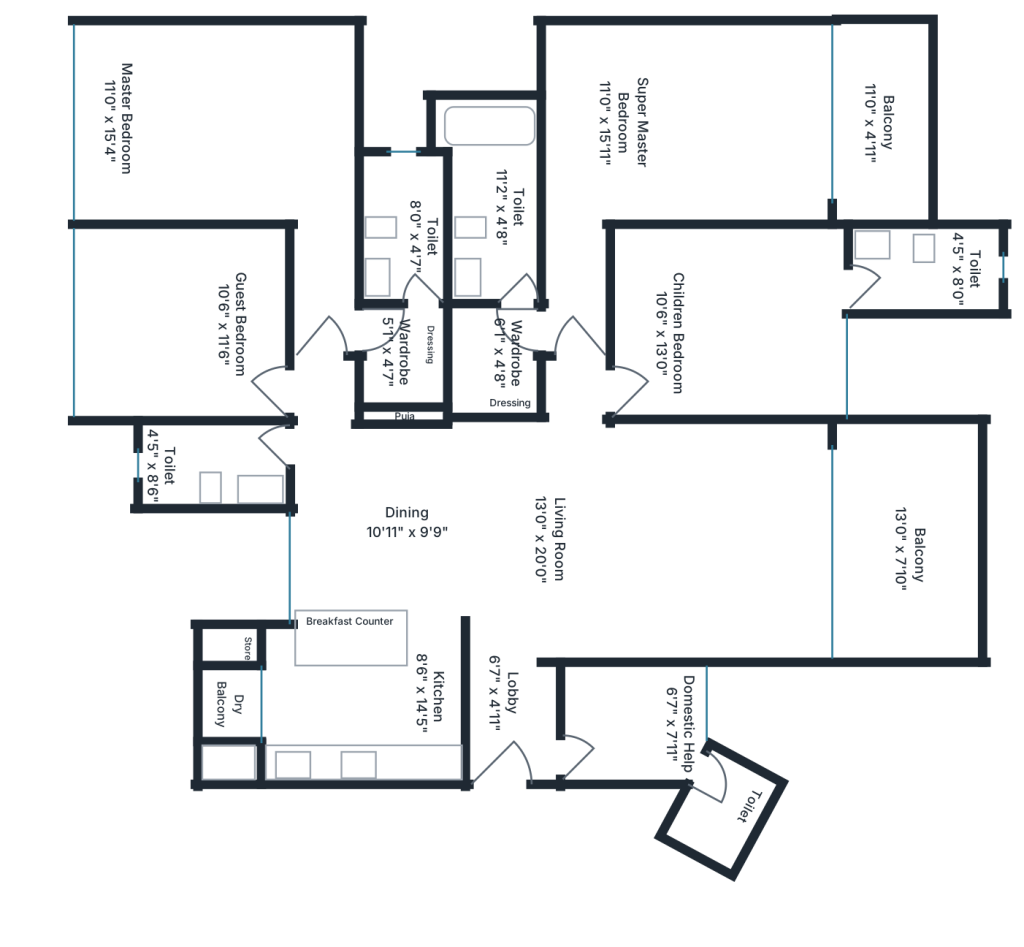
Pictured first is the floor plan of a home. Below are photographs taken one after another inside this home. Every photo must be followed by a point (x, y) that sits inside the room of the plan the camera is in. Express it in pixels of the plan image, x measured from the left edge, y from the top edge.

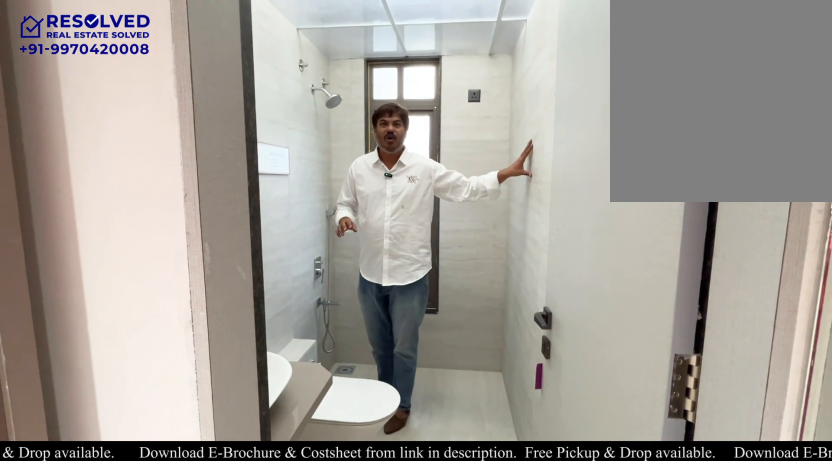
(403, 230)
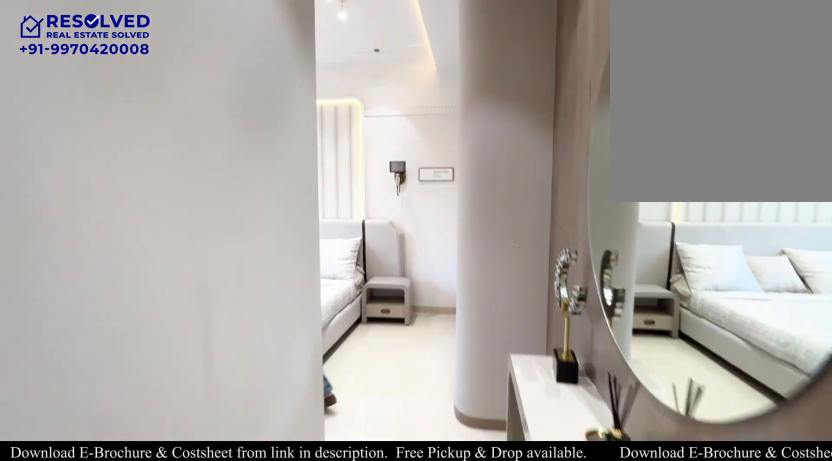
(233, 143)
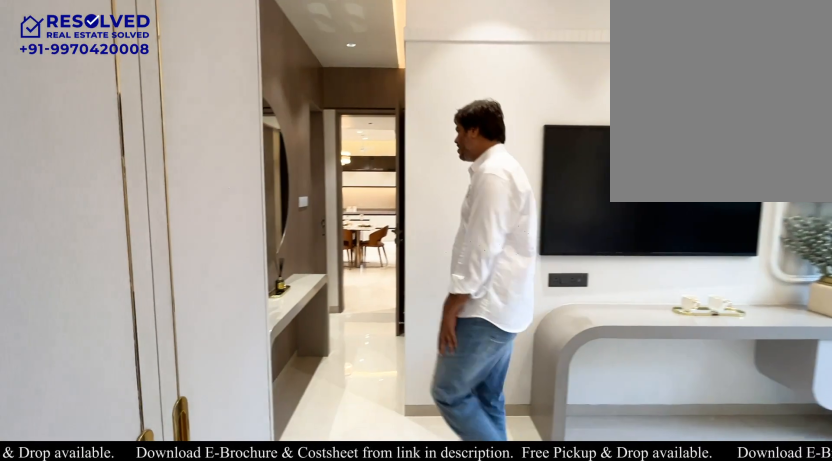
(233, 143)
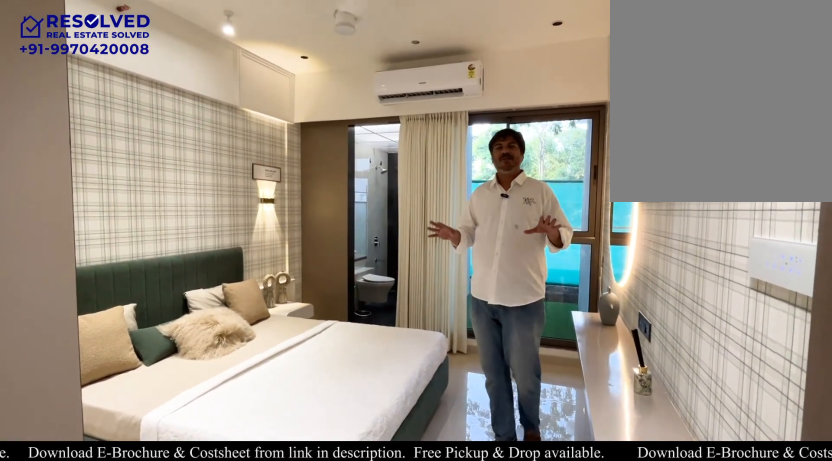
(730, 322)
